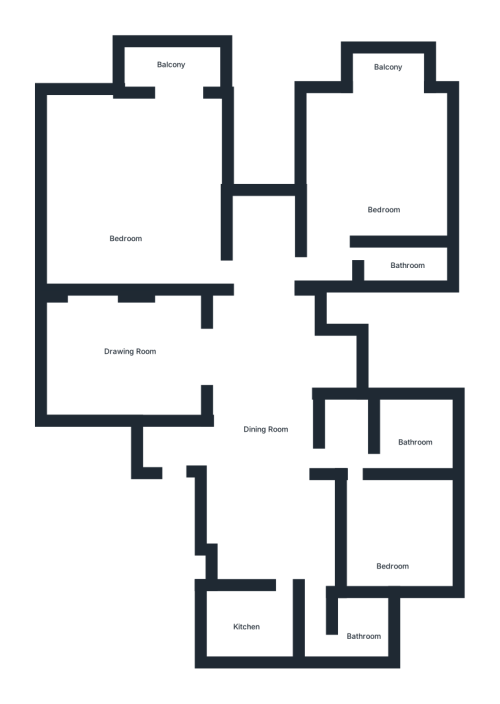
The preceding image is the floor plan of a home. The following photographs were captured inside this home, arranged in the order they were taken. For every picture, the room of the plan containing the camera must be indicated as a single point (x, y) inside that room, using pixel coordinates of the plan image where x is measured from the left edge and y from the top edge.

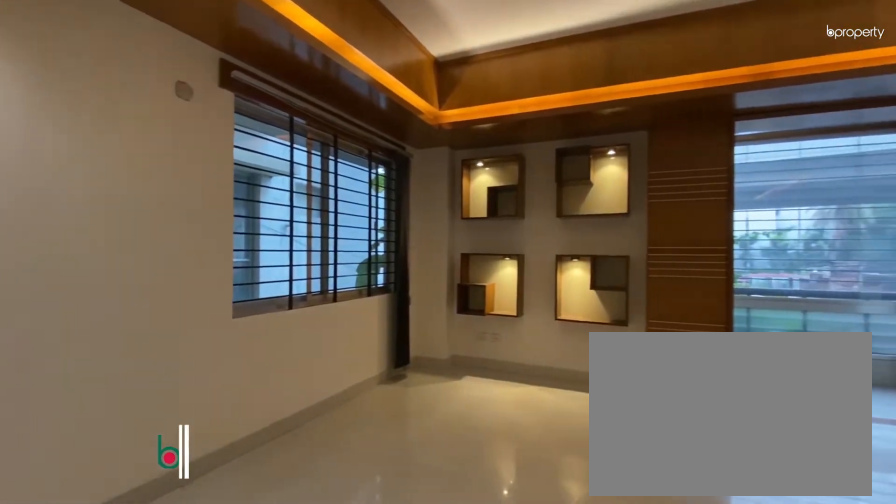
(130, 204)
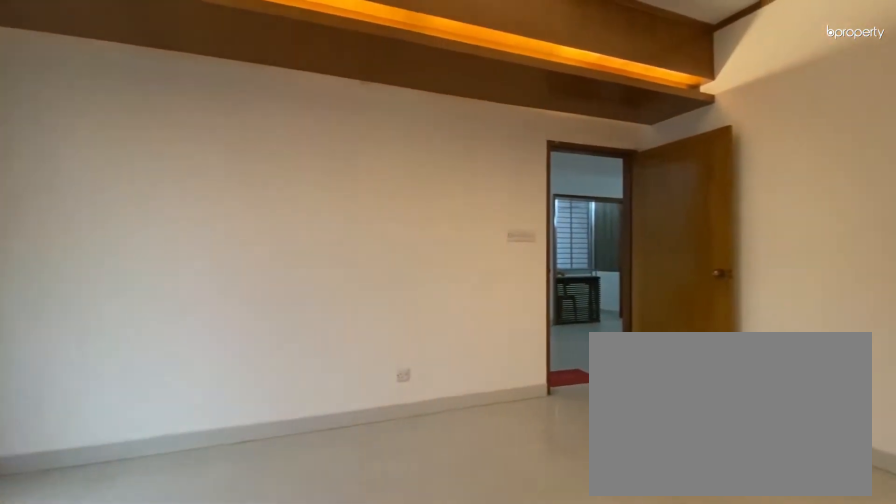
(130, 204)
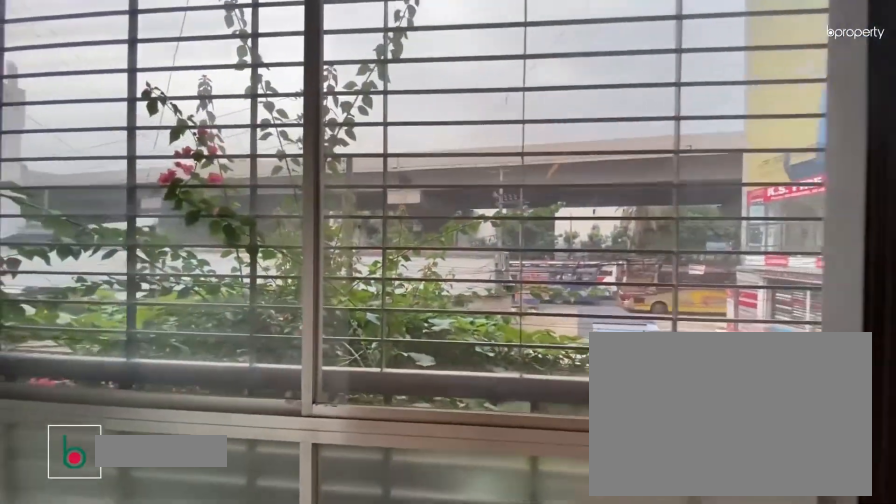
(177, 65)
